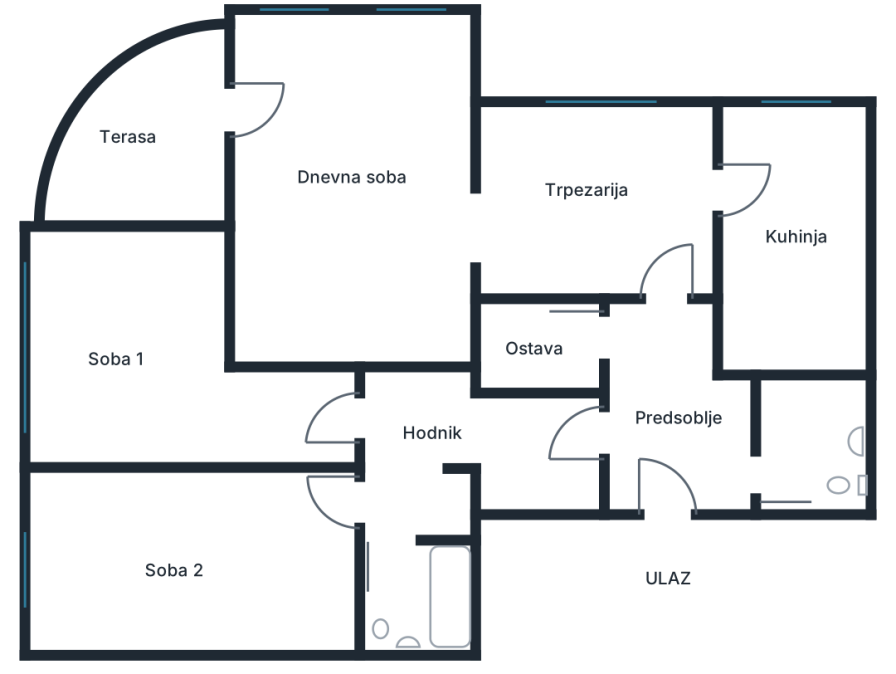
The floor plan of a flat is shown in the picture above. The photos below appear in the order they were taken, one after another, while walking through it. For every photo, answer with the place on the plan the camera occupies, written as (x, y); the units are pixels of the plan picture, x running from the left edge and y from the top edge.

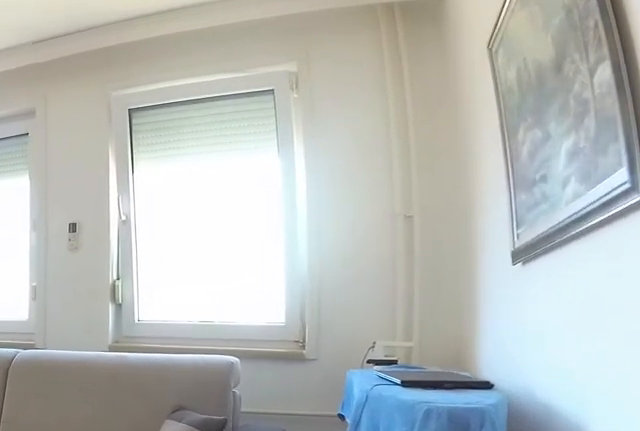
(457, 228)
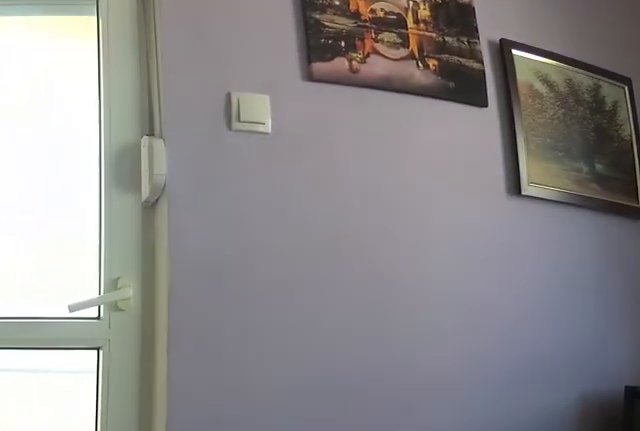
(328, 127)
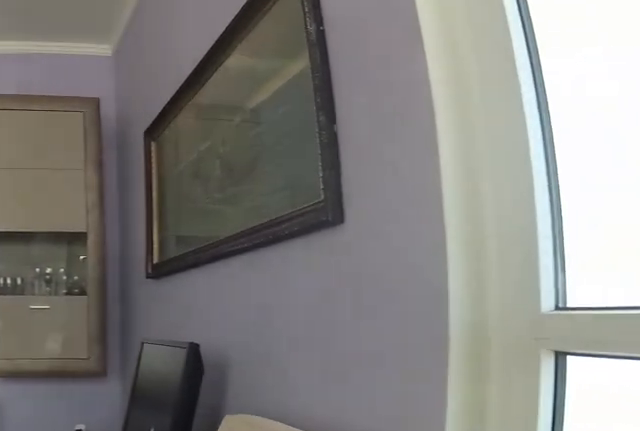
(294, 103)
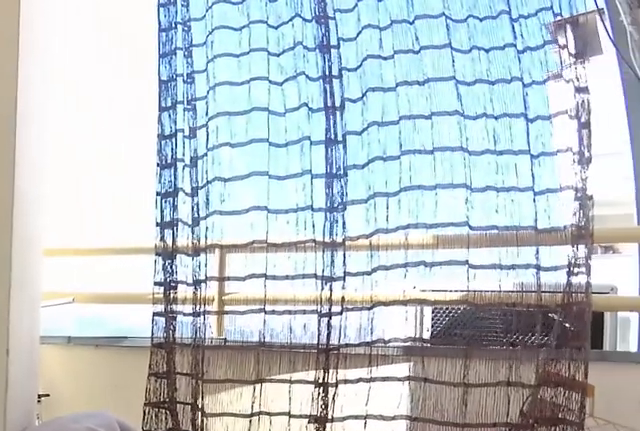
(243, 127)
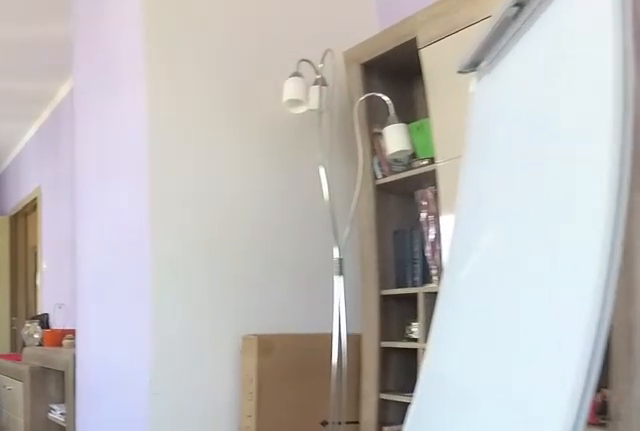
(331, 239)
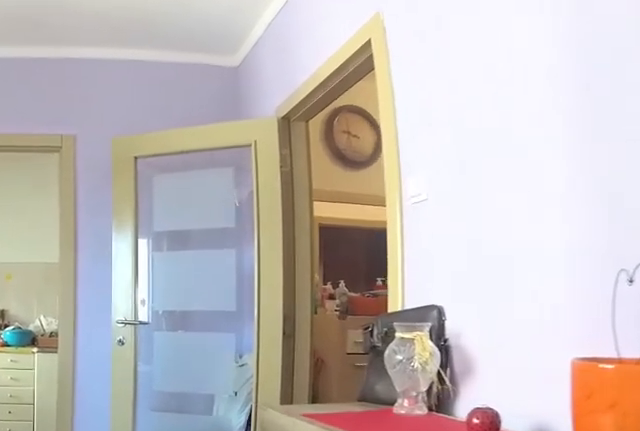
(526, 230)
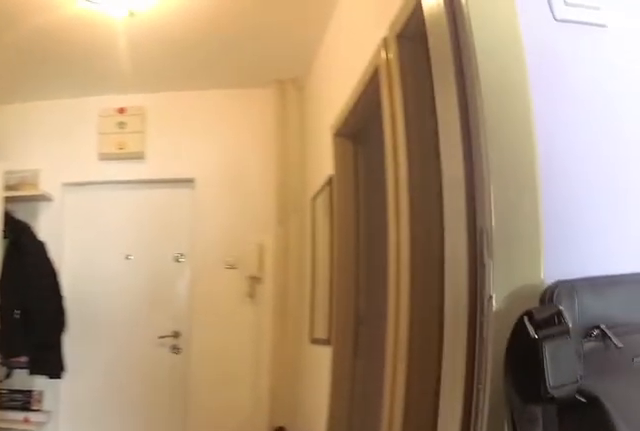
(644, 243)
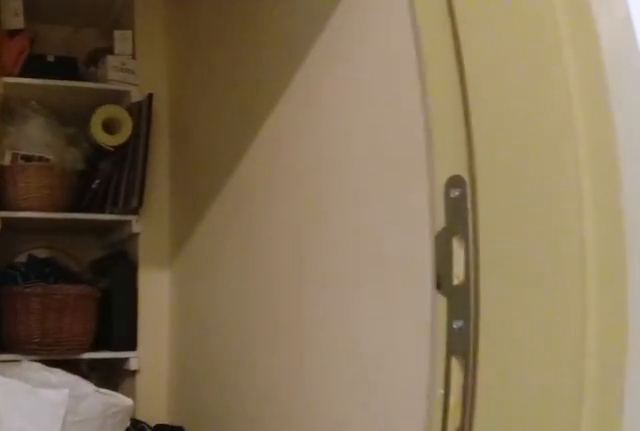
(637, 325)
